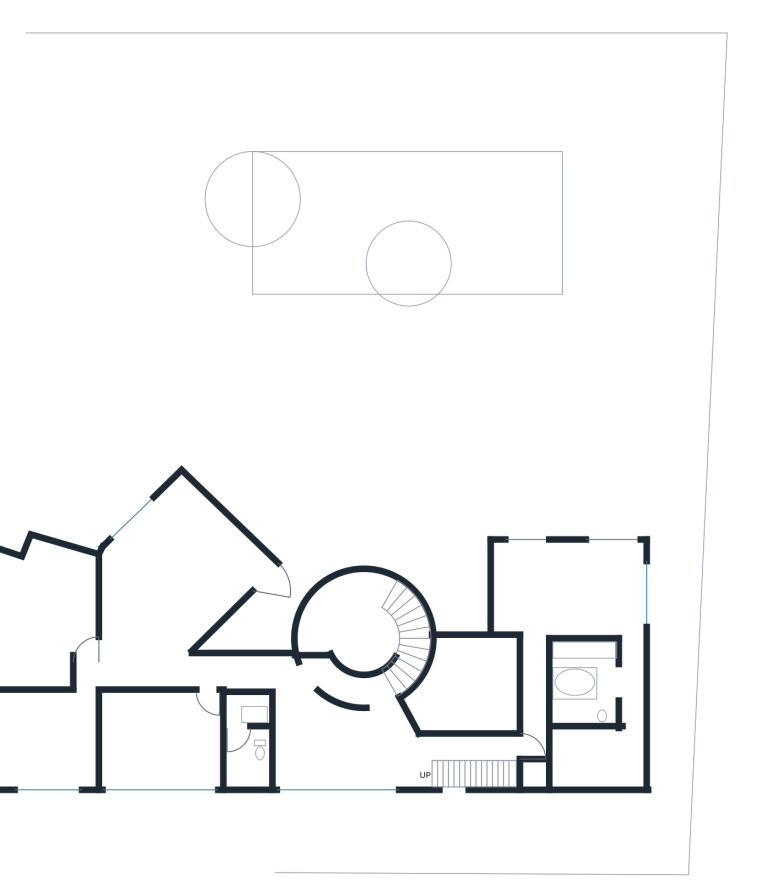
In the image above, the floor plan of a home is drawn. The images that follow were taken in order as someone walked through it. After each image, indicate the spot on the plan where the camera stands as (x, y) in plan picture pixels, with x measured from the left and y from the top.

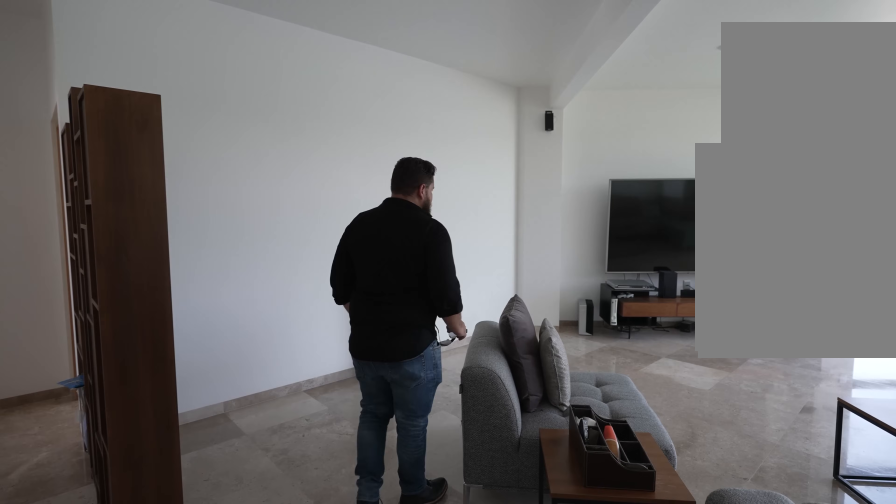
(193, 673)
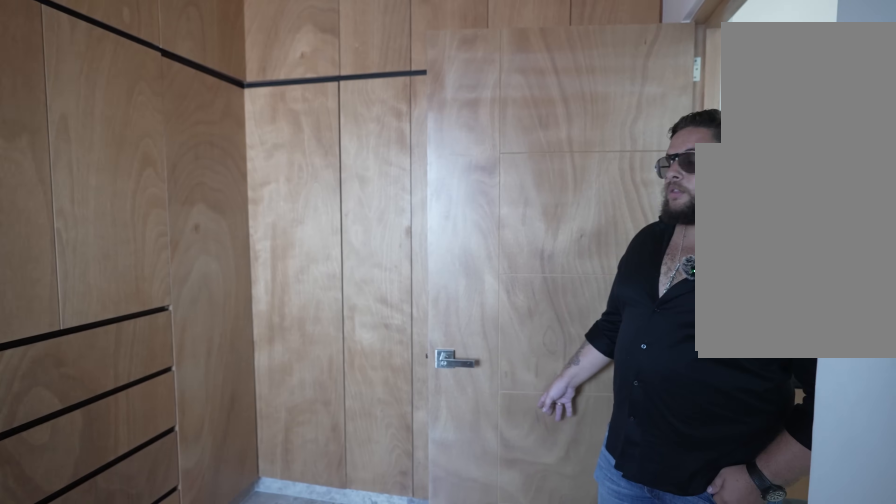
(591, 761)
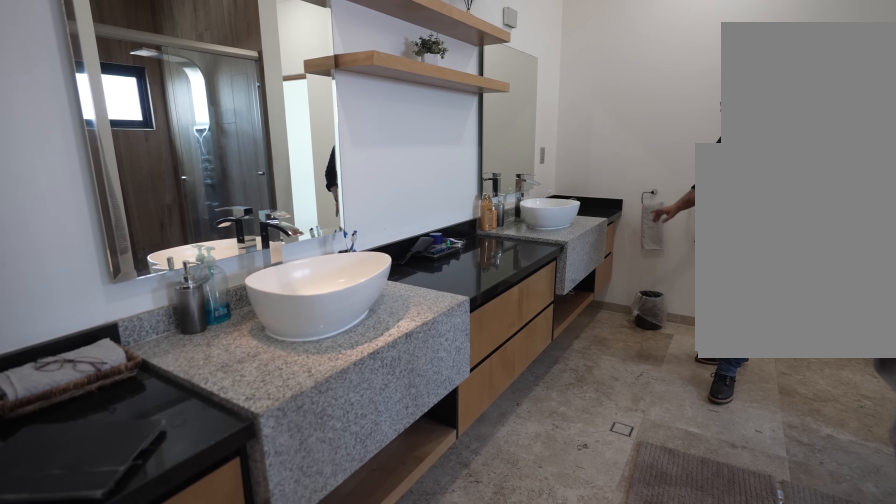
(611, 681)
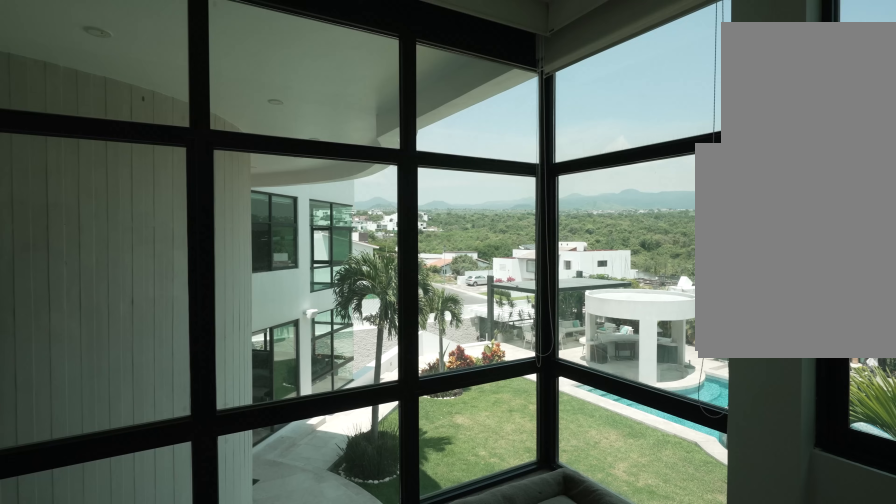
(556, 560)
